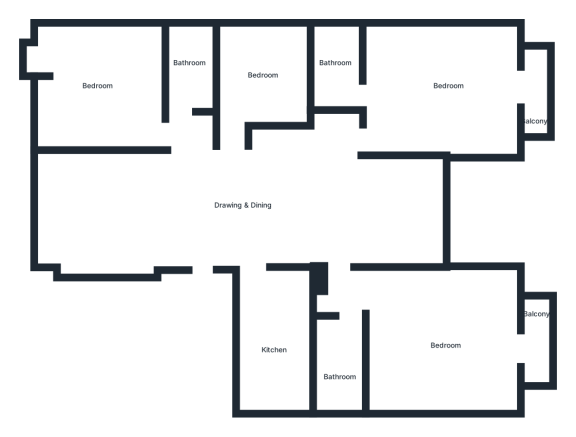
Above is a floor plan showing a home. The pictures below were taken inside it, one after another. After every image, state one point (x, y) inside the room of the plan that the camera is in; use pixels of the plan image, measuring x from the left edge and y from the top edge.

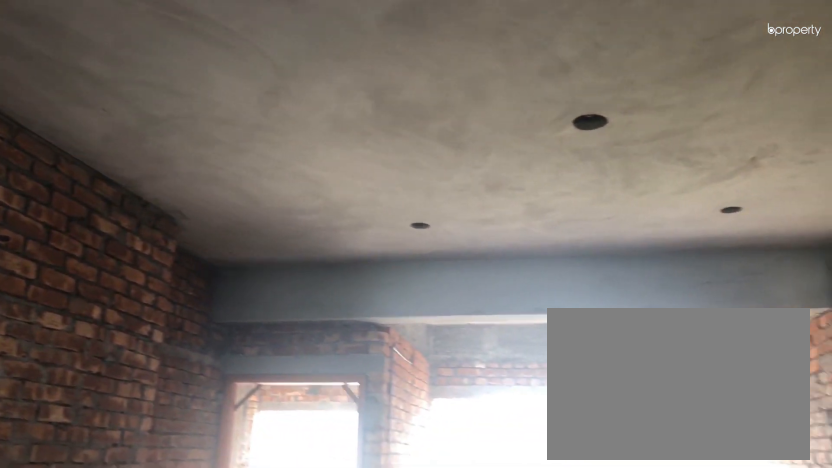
(288, 200)
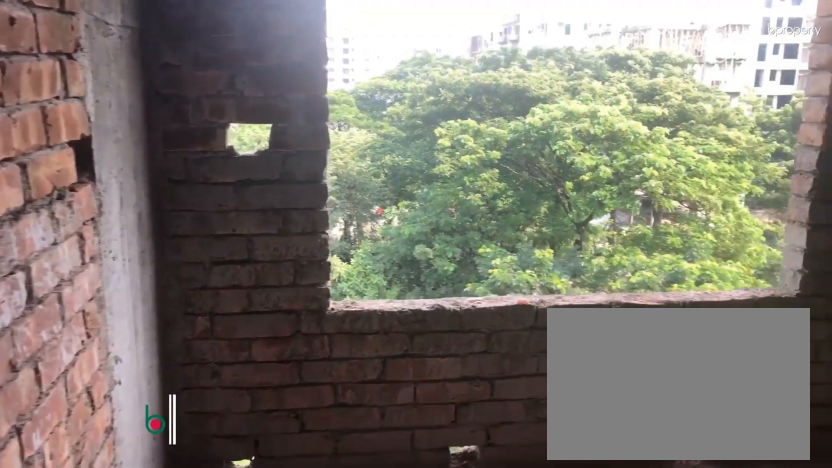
(263, 76)
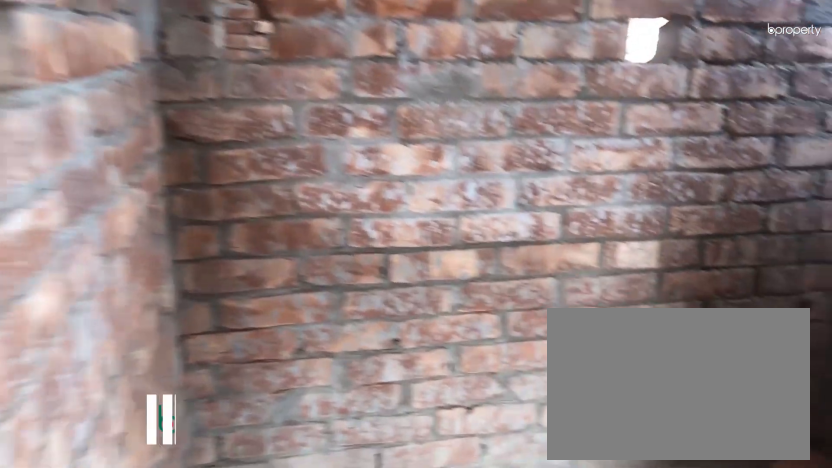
(336, 68)
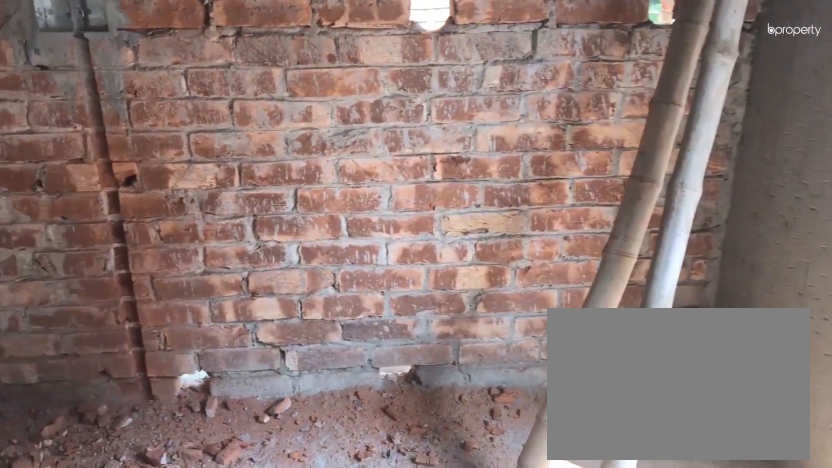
(442, 347)
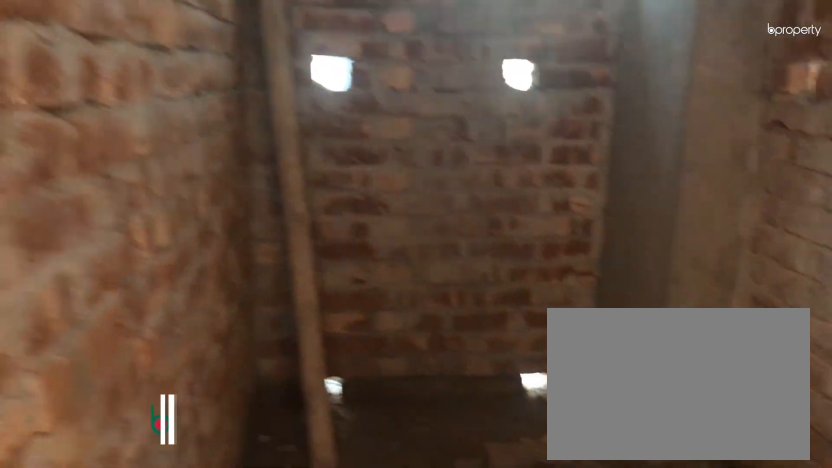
(339, 358)
